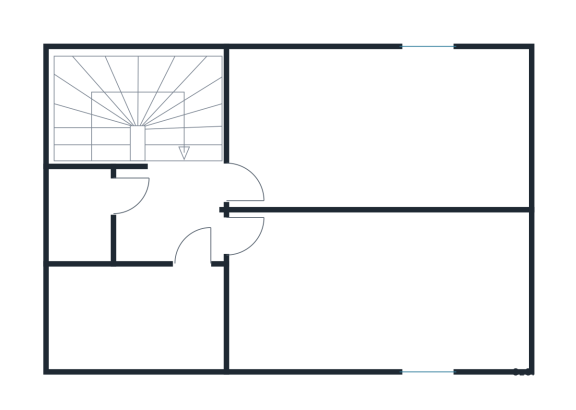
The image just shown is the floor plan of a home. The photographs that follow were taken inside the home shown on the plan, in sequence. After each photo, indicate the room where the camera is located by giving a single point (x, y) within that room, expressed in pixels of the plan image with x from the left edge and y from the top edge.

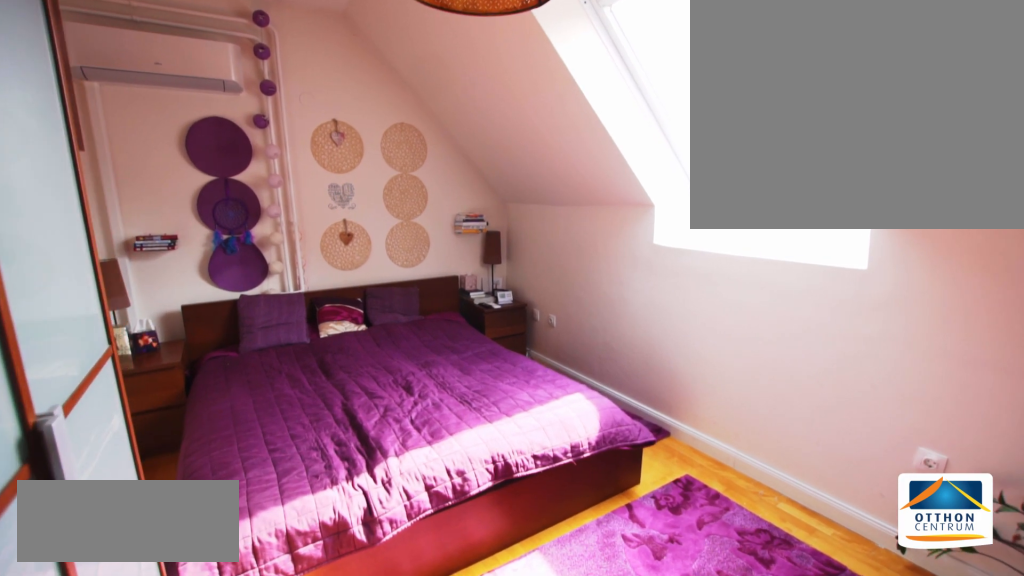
(385, 313)
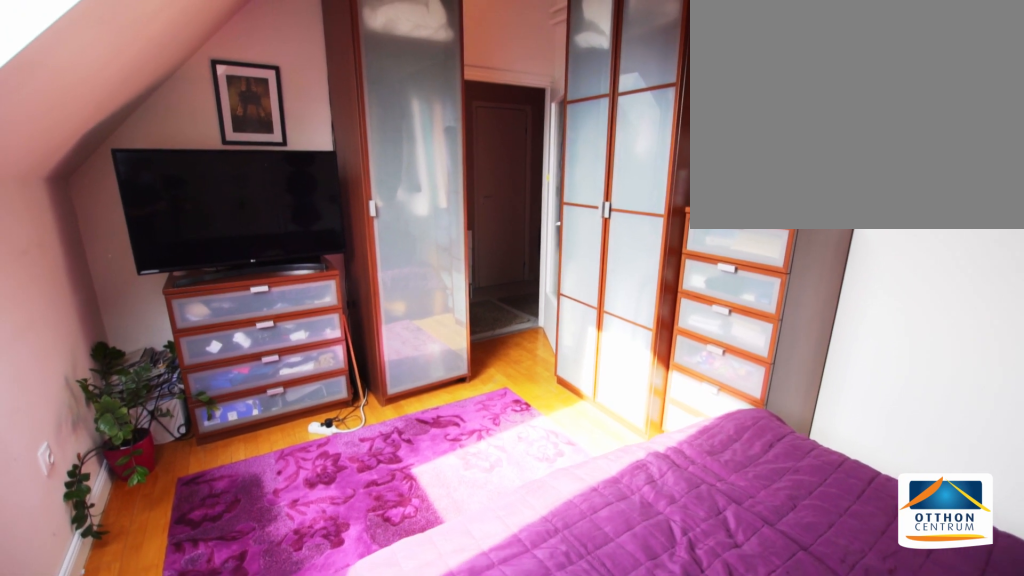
(384, 313)
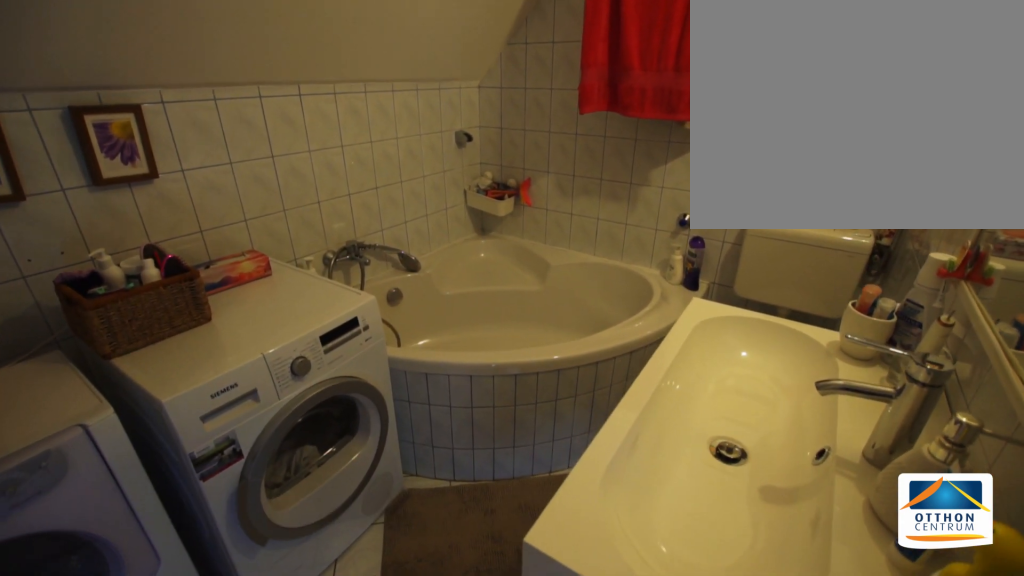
(129, 313)
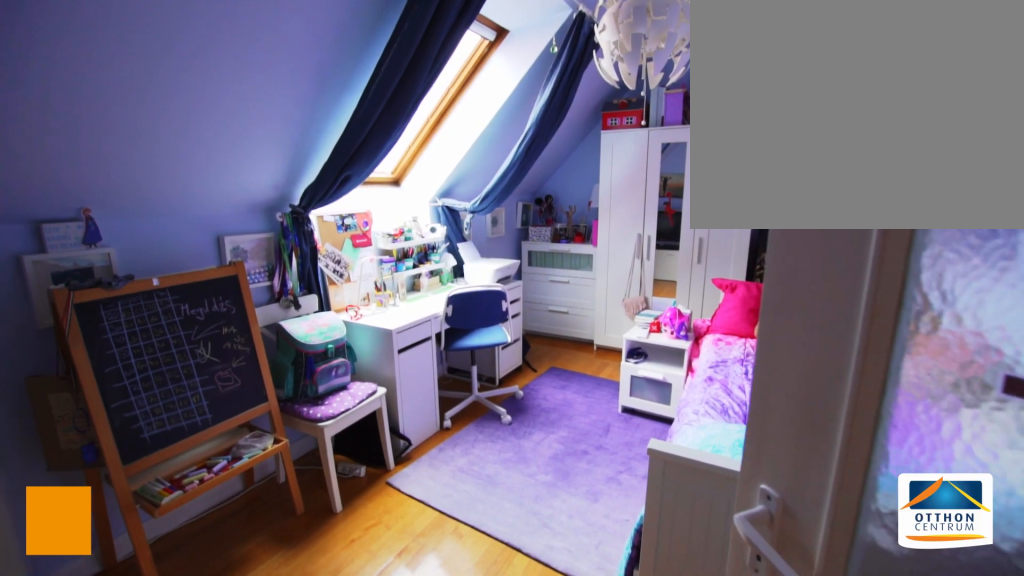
(382, 133)
